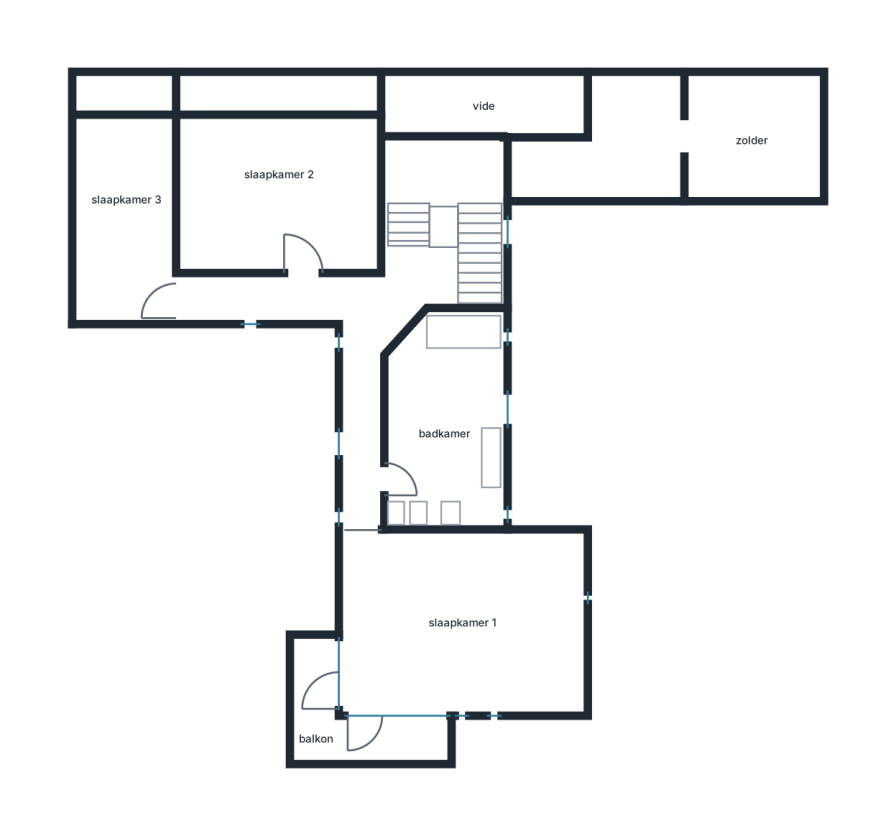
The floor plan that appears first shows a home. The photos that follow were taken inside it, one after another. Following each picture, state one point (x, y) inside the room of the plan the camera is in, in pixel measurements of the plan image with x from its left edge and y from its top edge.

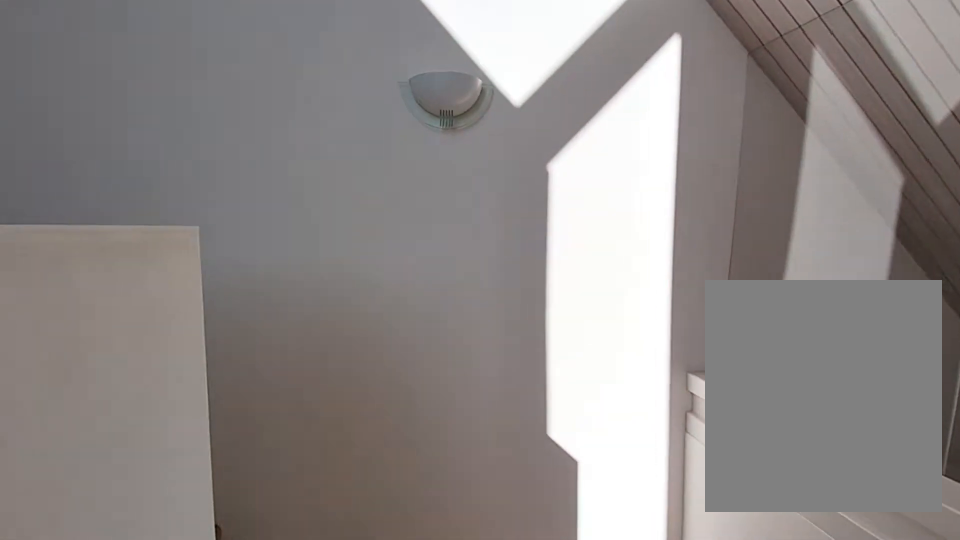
(373, 289)
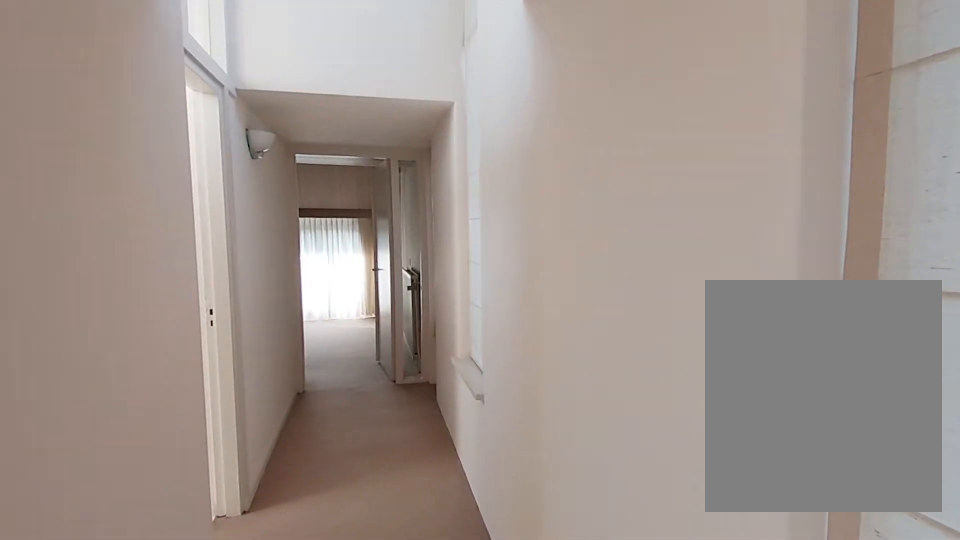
(373, 289)
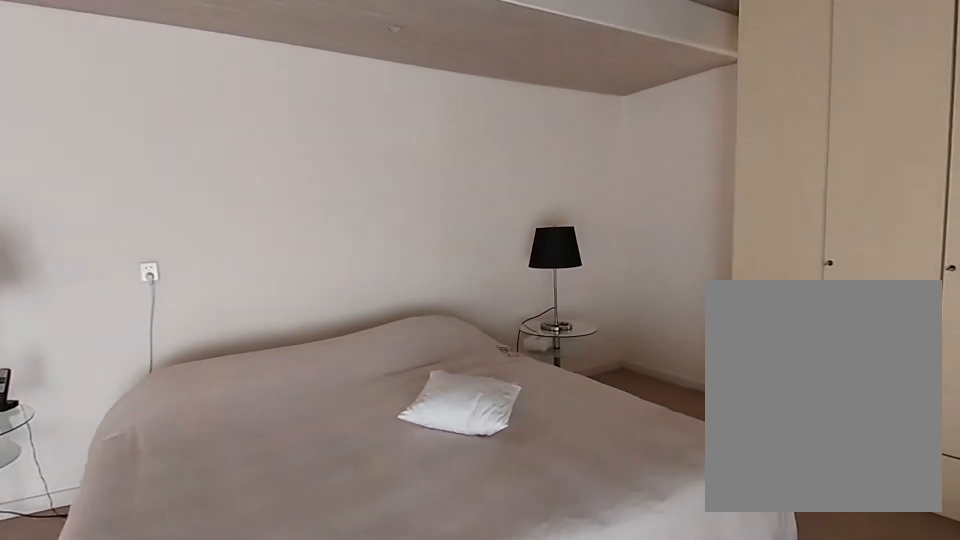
(462, 622)
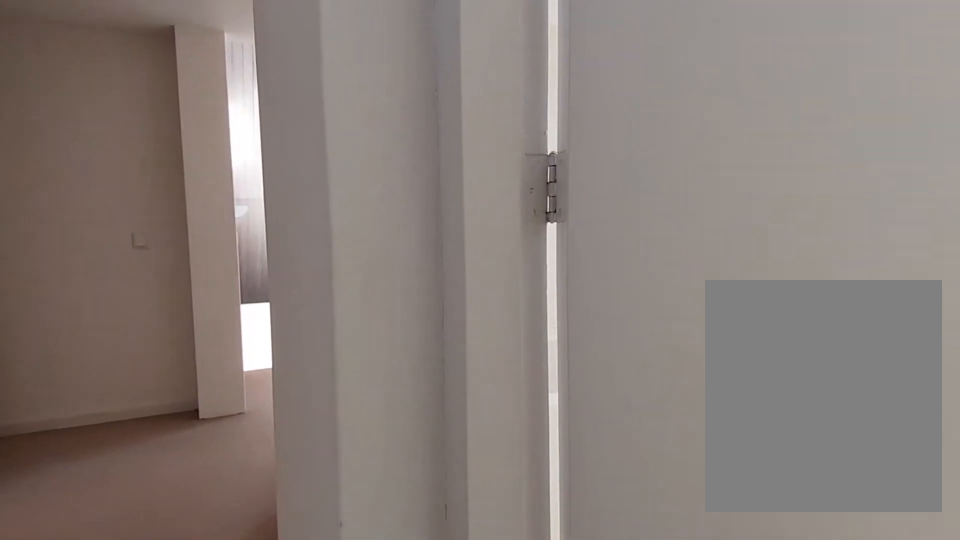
(373, 289)
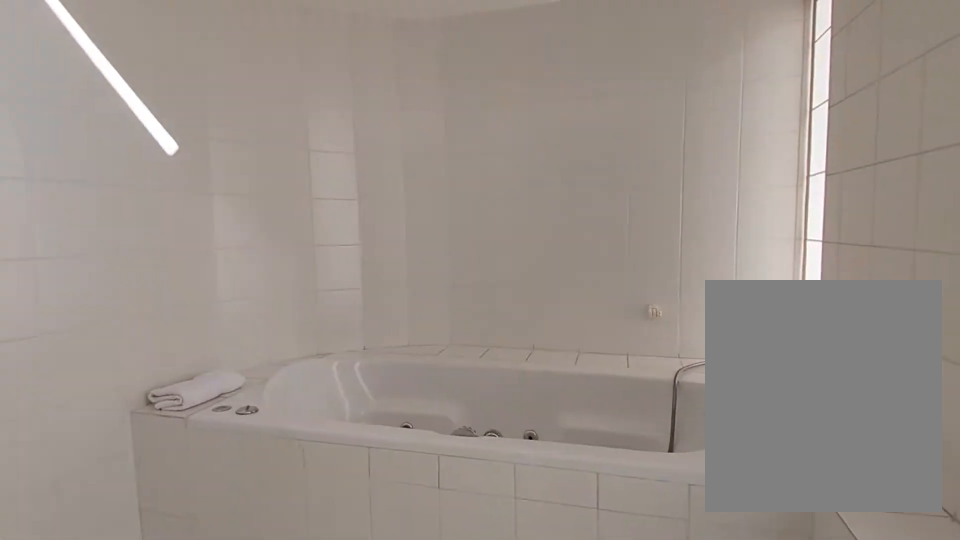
(445, 425)
